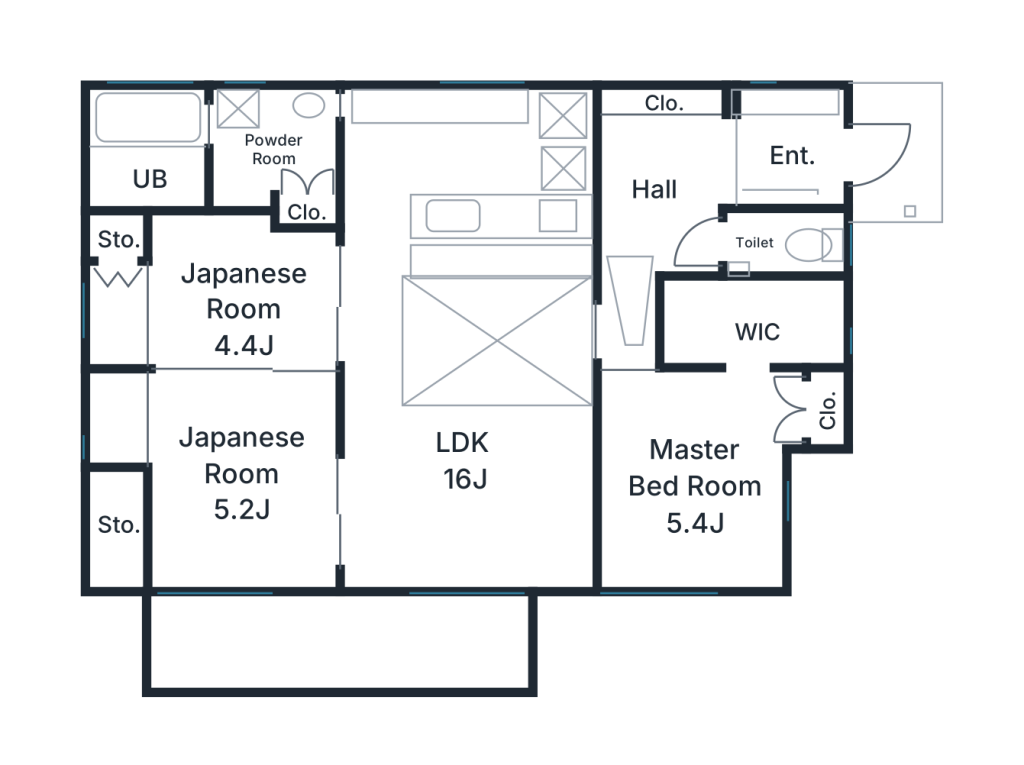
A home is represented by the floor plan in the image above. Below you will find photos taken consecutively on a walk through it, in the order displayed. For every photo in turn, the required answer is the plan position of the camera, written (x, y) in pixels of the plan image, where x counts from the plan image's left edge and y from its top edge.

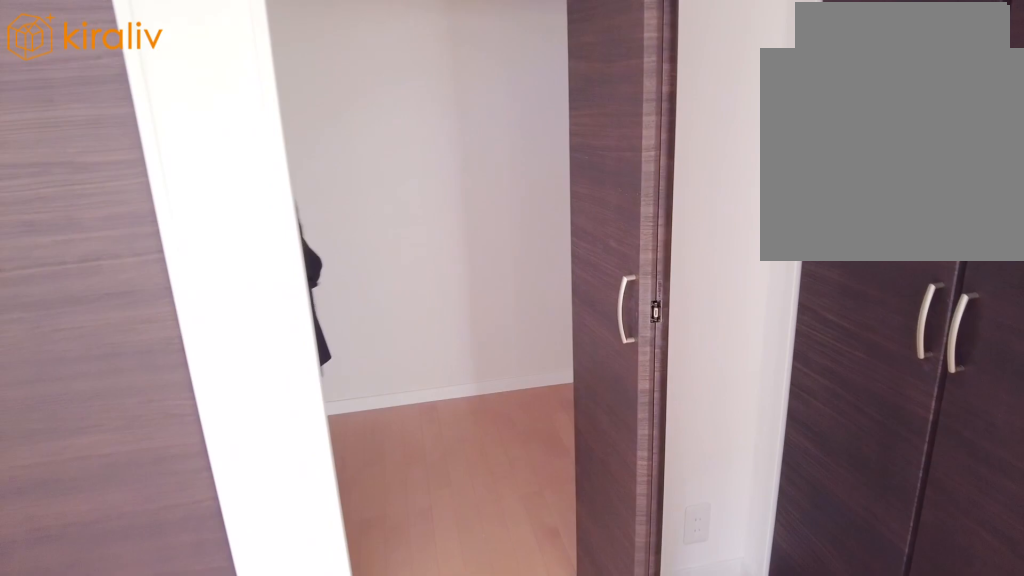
(729, 440)
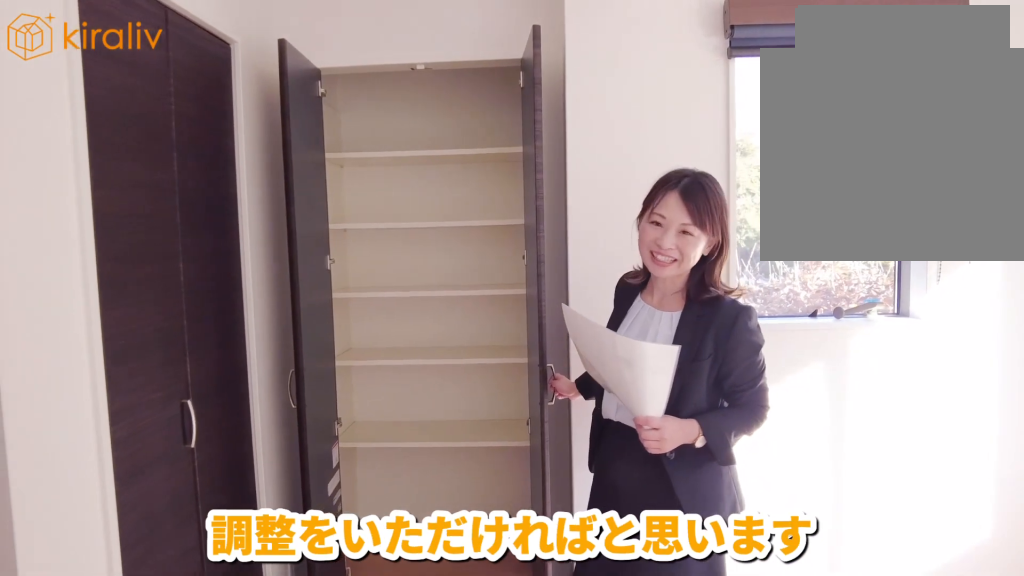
(687, 443)
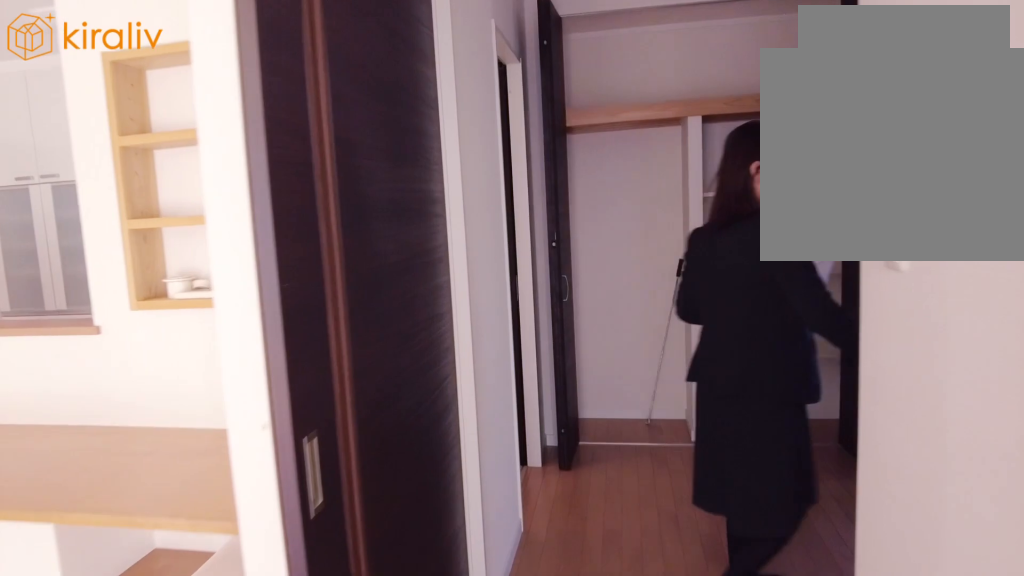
(668, 259)
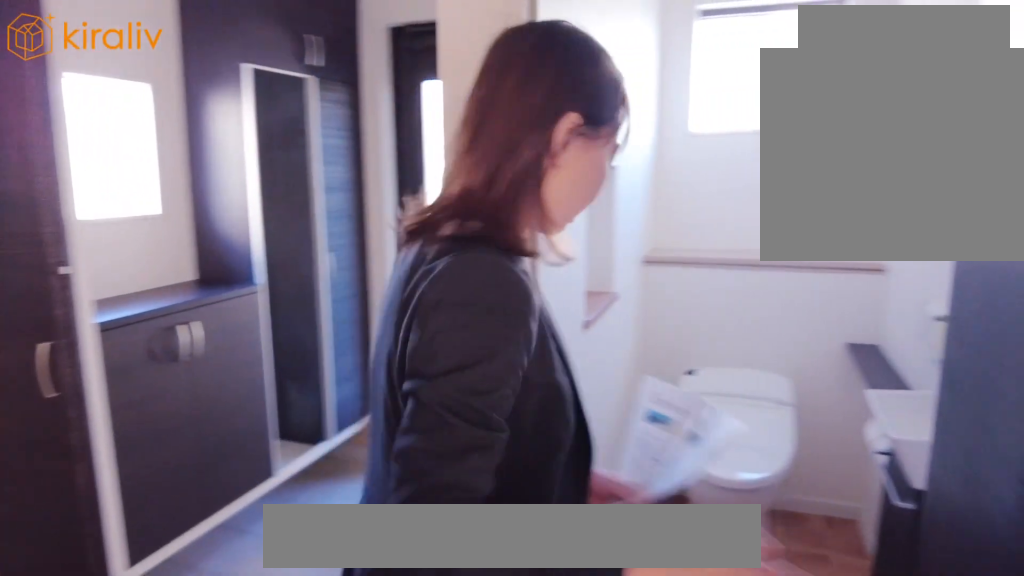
(744, 255)
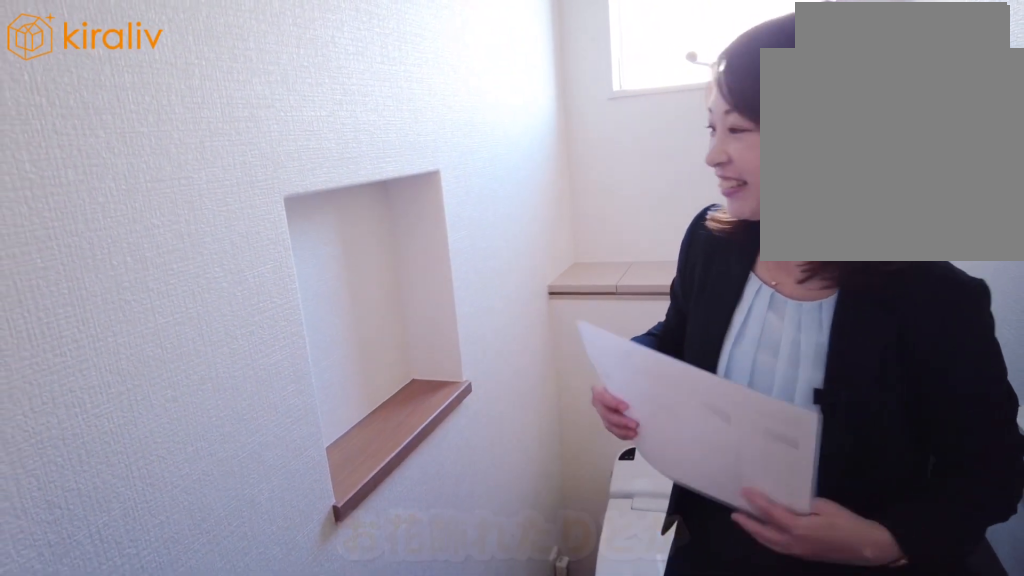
(696, 257)
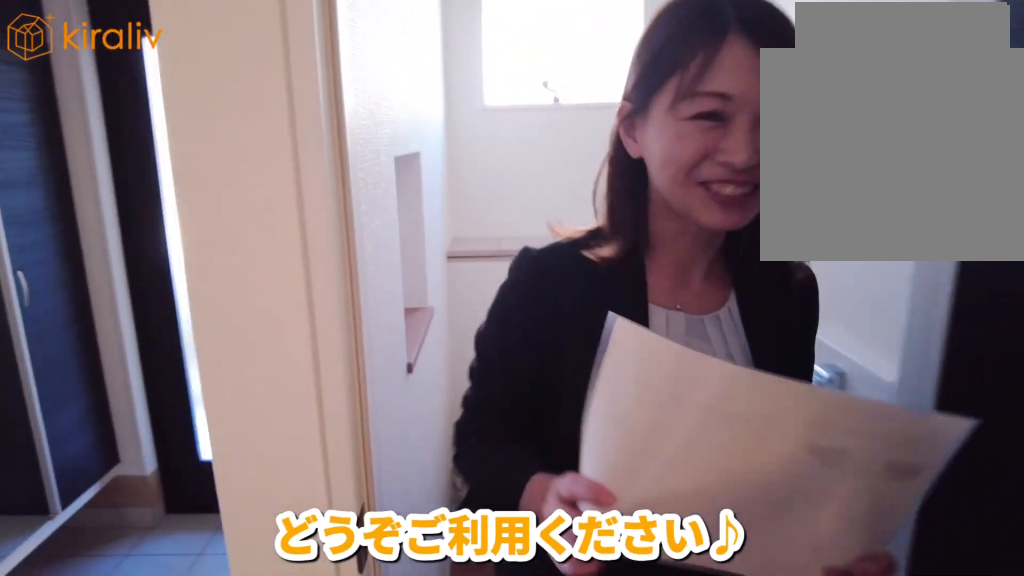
(689, 259)
